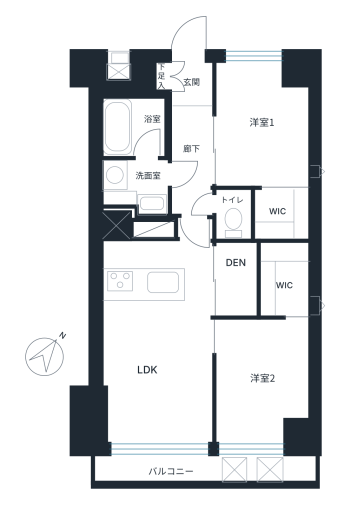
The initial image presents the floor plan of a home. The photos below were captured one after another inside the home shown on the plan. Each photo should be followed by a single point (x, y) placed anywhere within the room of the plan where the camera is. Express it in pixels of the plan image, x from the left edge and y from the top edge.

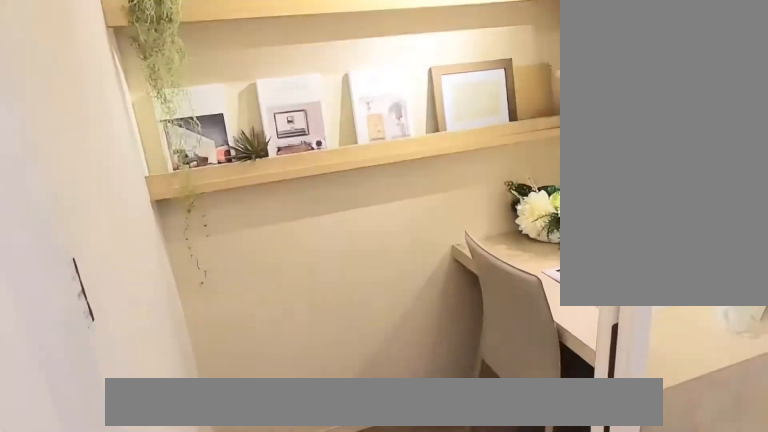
(230, 273)
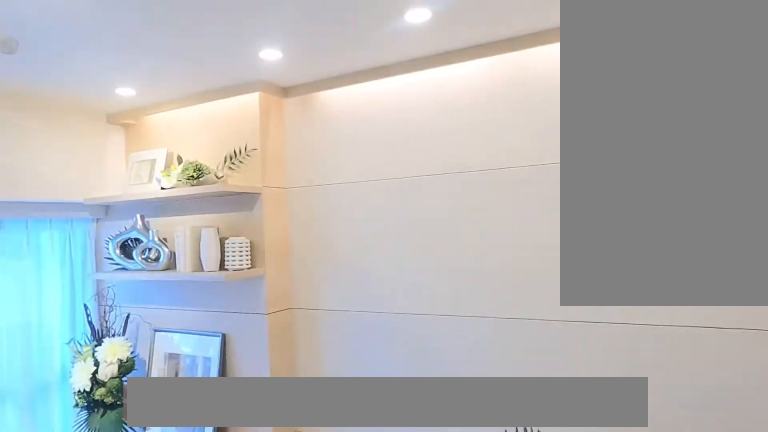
(151, 378)
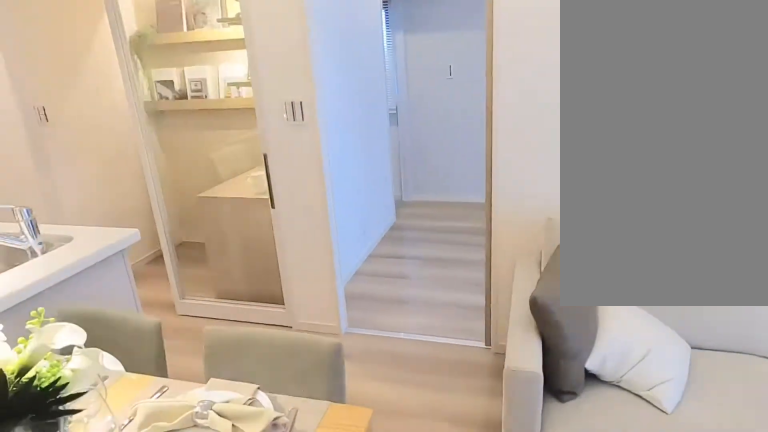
(152, 378)
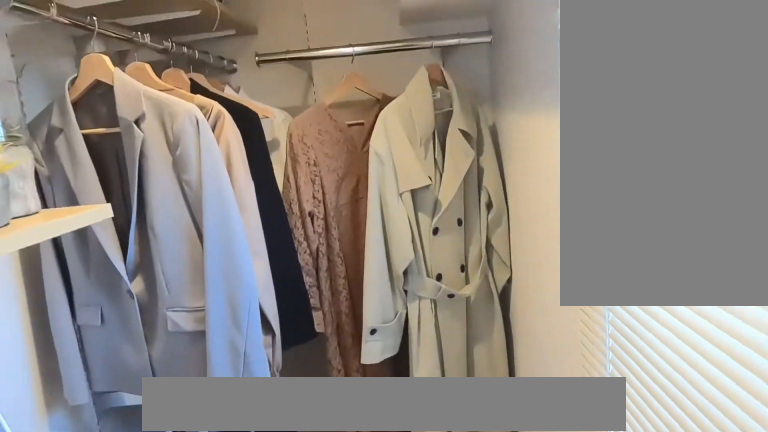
(260, 378)
